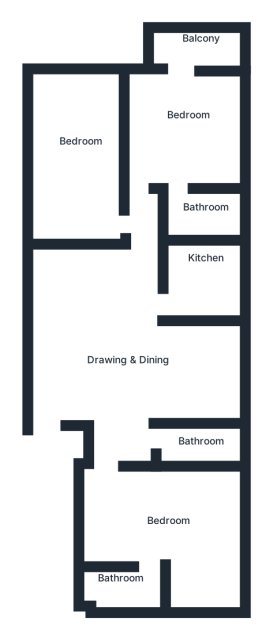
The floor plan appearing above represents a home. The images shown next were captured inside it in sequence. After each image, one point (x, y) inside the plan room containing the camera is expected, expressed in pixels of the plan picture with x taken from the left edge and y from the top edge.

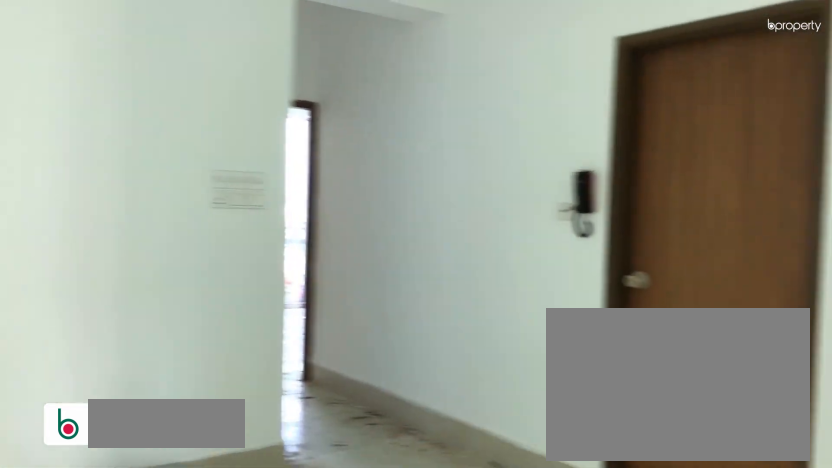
(112, 361)
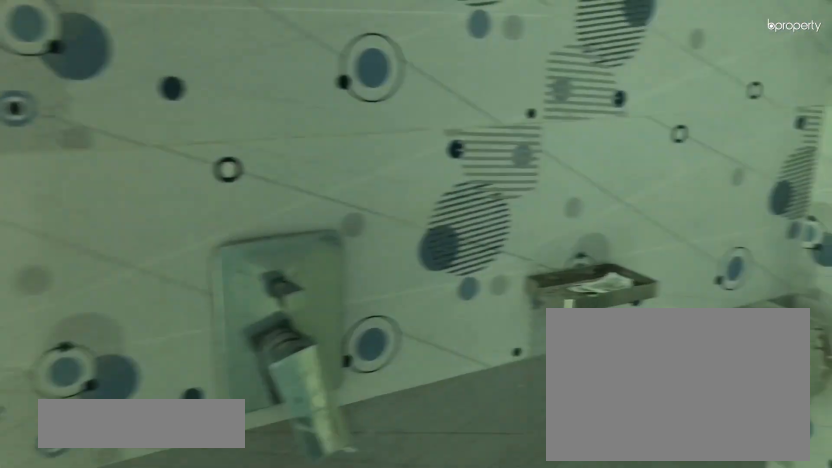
(139, 580)
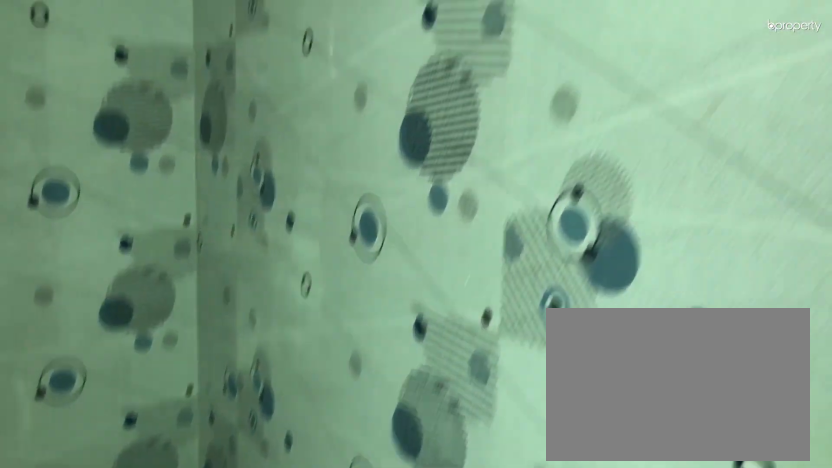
(139, 580)
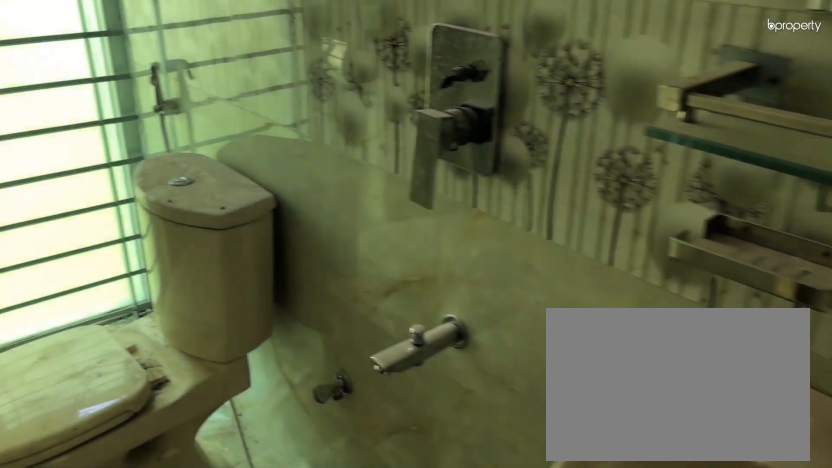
(193, 443)
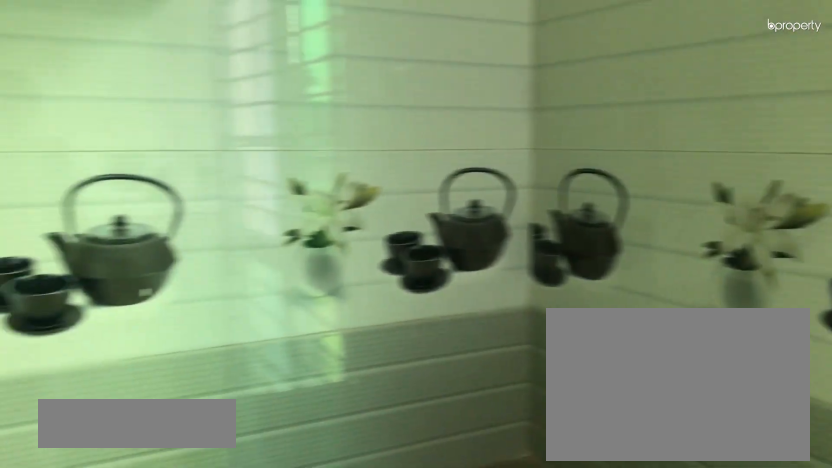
(196, 280)
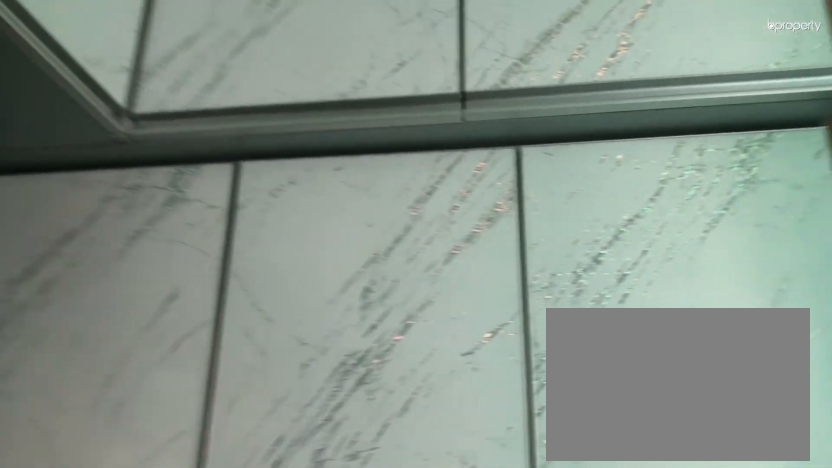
(196, 280)
